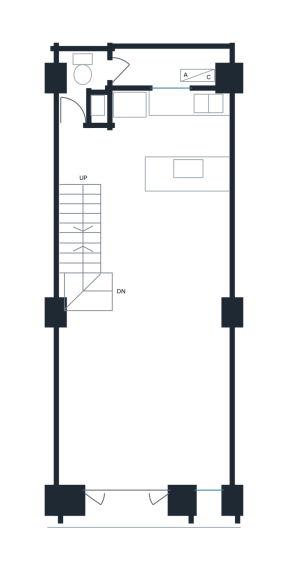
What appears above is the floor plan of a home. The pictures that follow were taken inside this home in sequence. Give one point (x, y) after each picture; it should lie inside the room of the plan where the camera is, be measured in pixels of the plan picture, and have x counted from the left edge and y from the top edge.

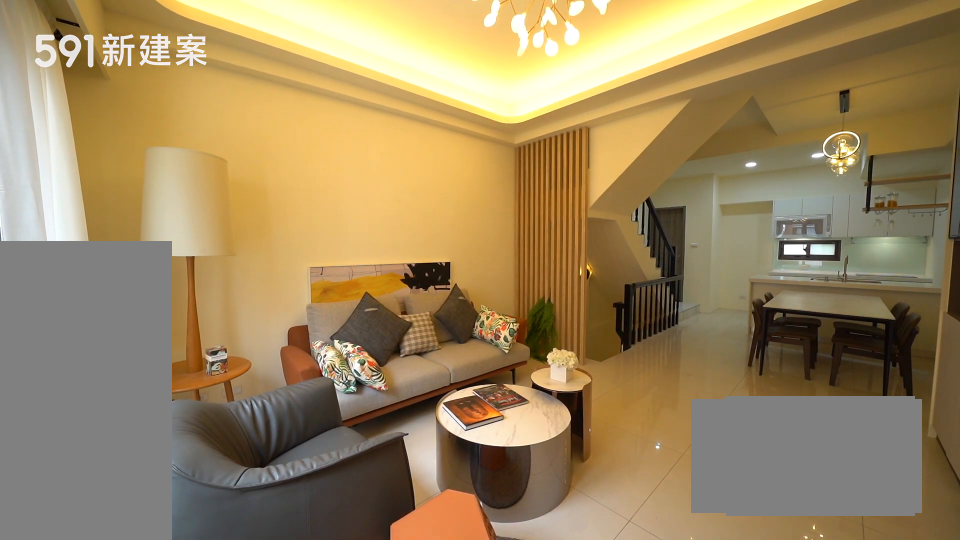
(145, 401)
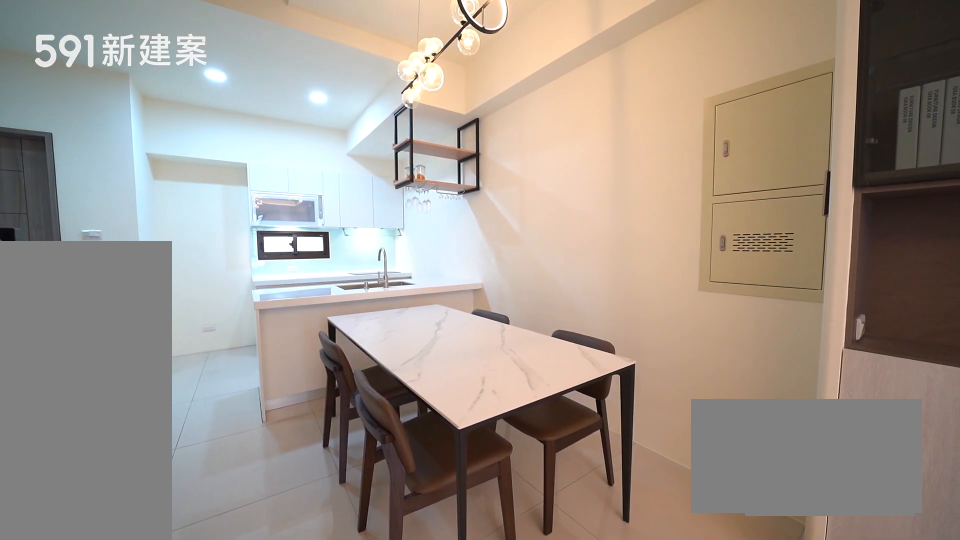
(181, 255)
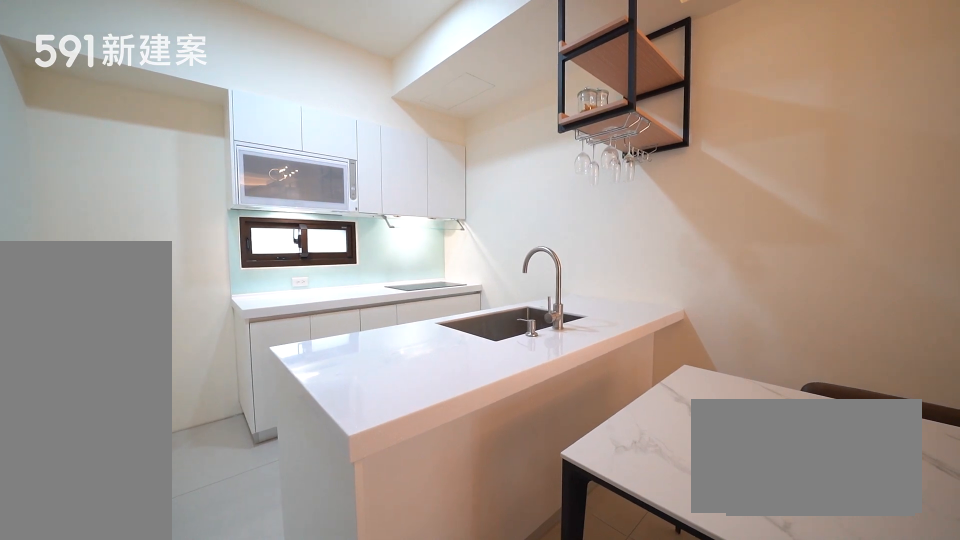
(172, 146)
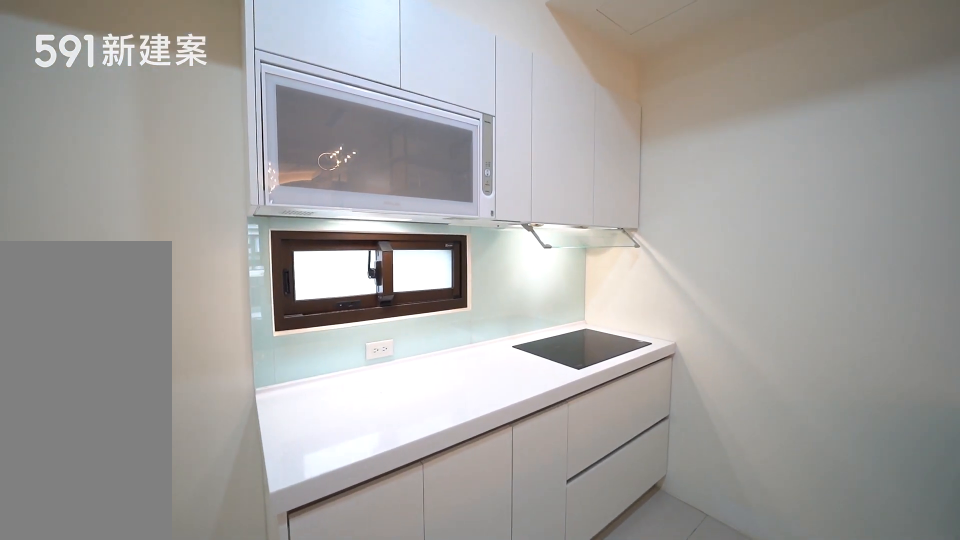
(172, 146)
